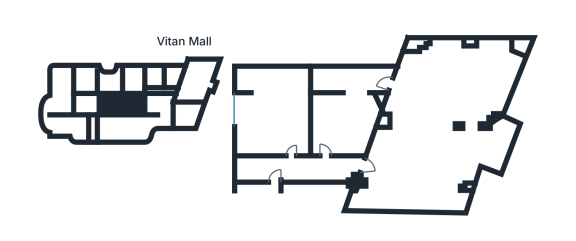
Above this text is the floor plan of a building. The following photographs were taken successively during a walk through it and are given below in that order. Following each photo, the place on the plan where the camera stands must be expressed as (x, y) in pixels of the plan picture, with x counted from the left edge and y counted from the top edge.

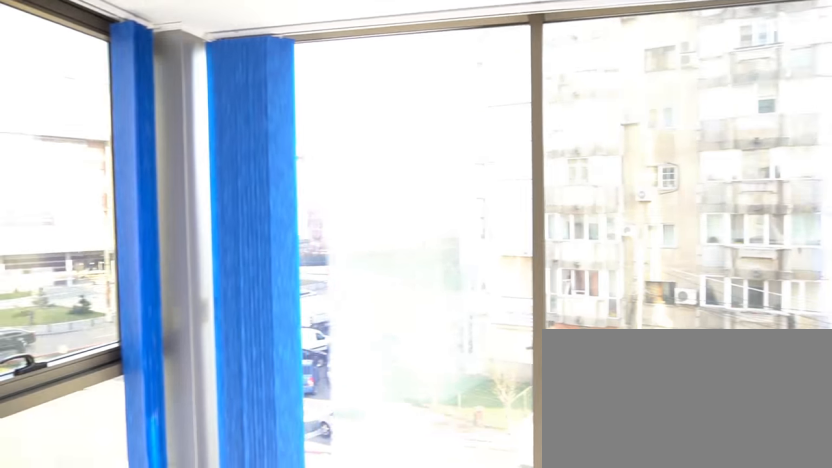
(486, 135)
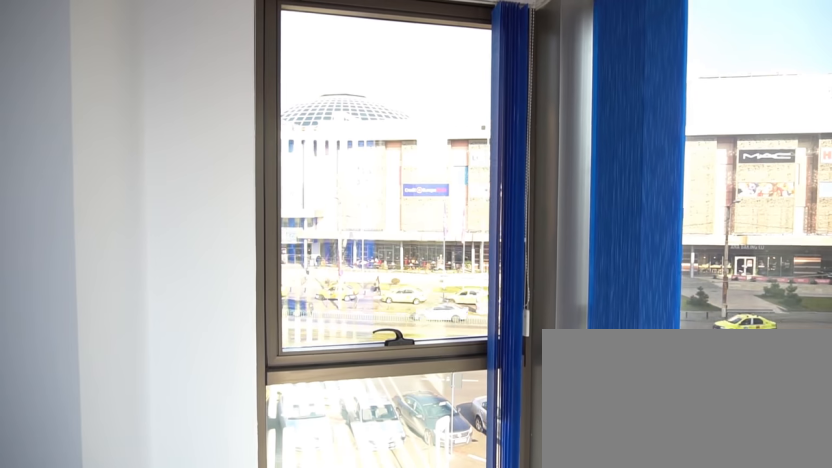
(494, 166)
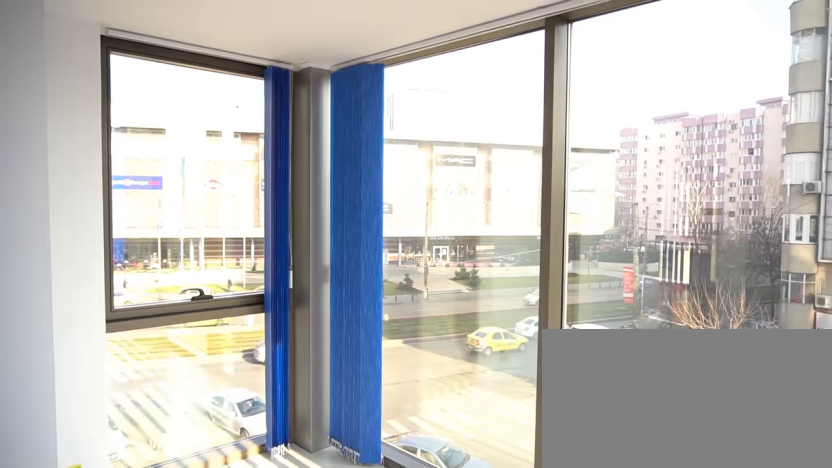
(482, 172)
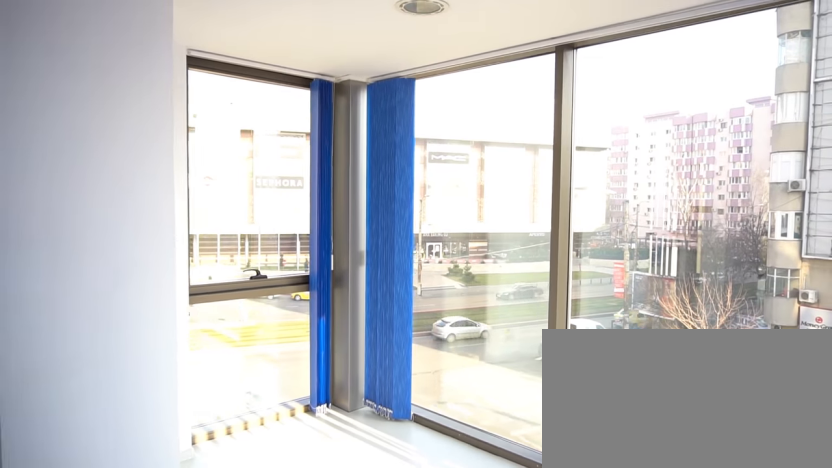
(471, 180)
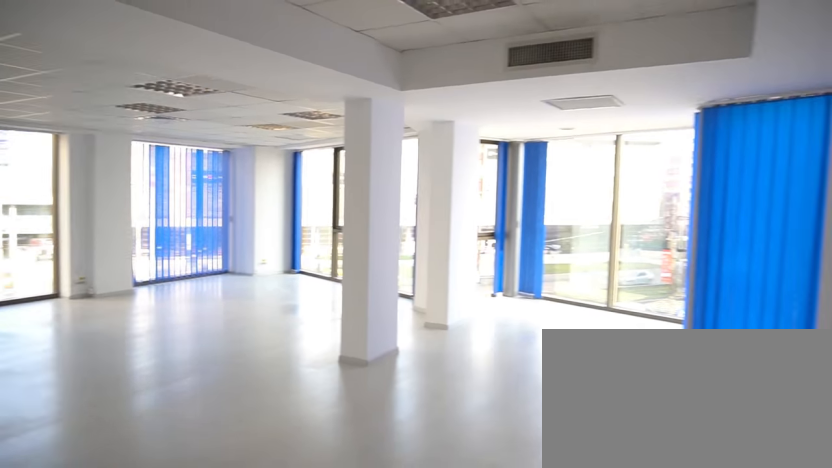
(377, 187)
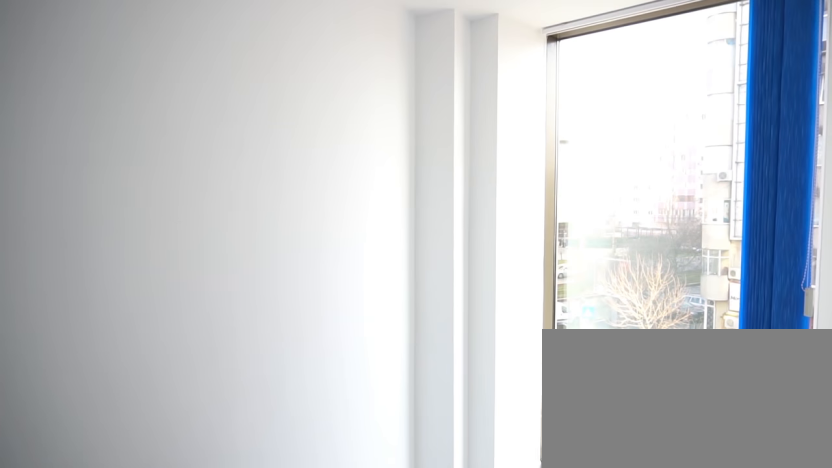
(430, 199)
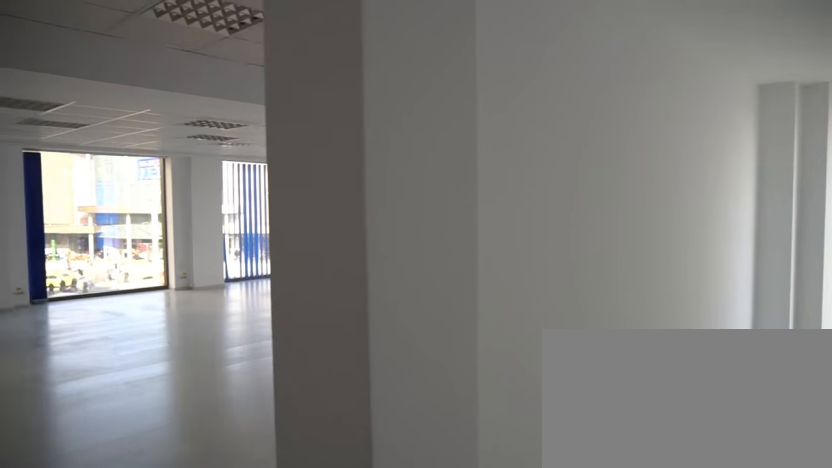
(369, 207)
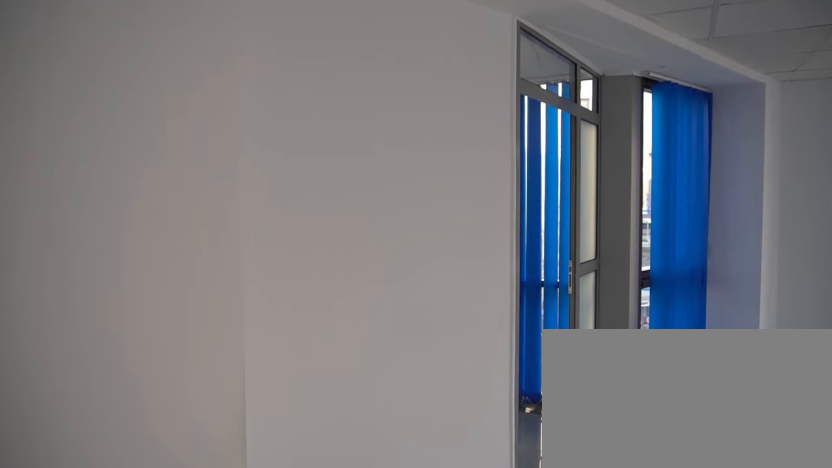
(394, 124)
